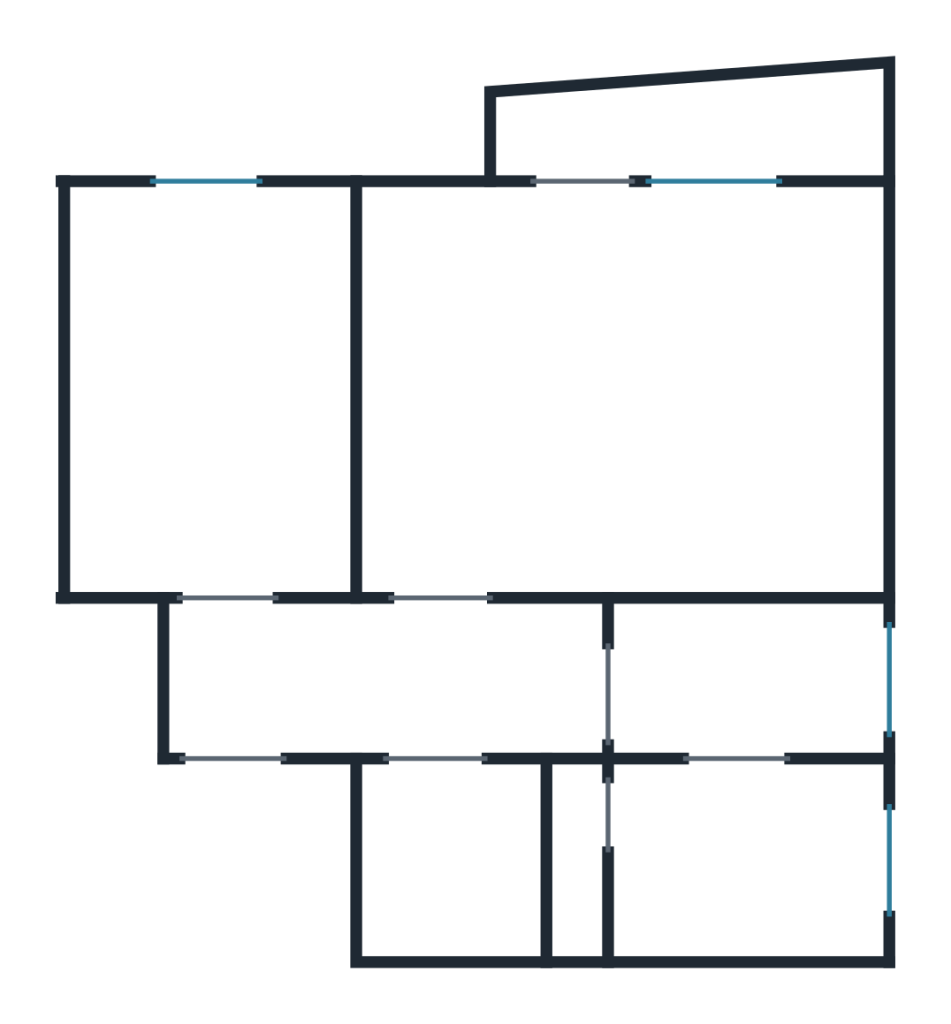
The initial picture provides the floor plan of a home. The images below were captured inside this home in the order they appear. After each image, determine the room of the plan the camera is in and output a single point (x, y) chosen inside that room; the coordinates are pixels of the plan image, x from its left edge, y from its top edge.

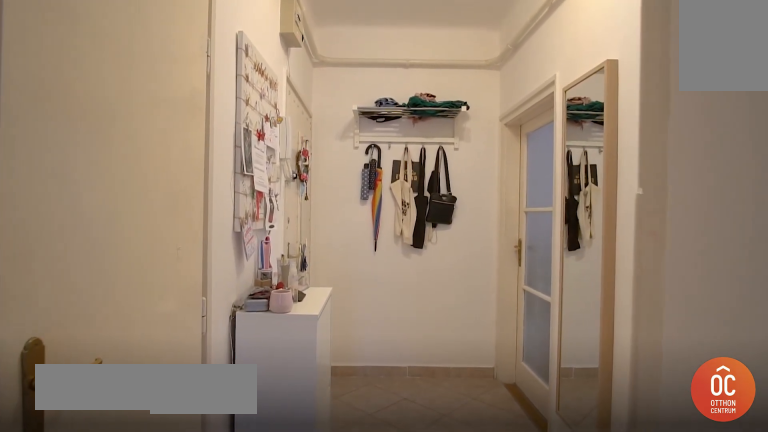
(473, 681)
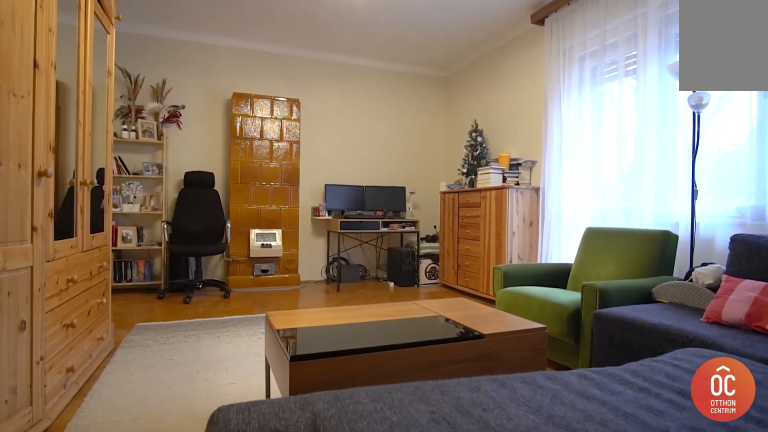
(608, 403)
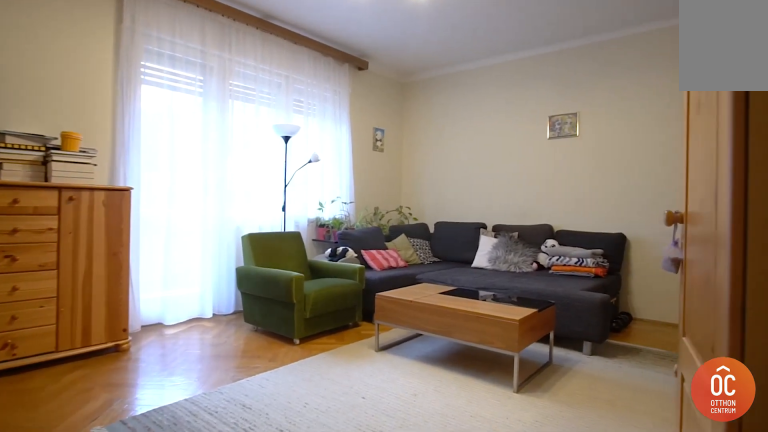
(609, 402)
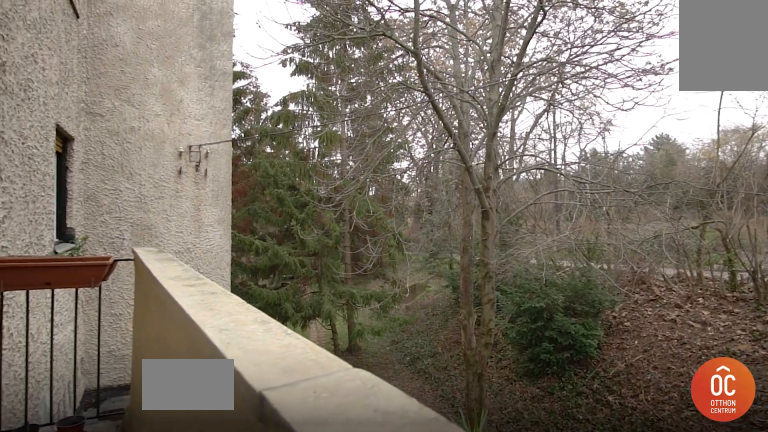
(711, 127)
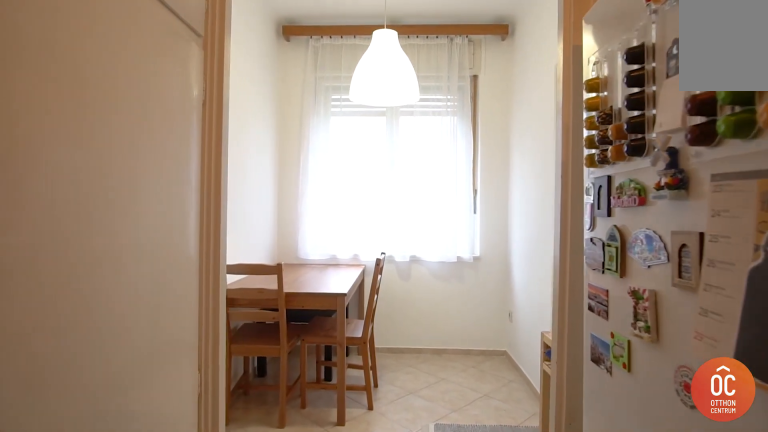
(700, 680)
